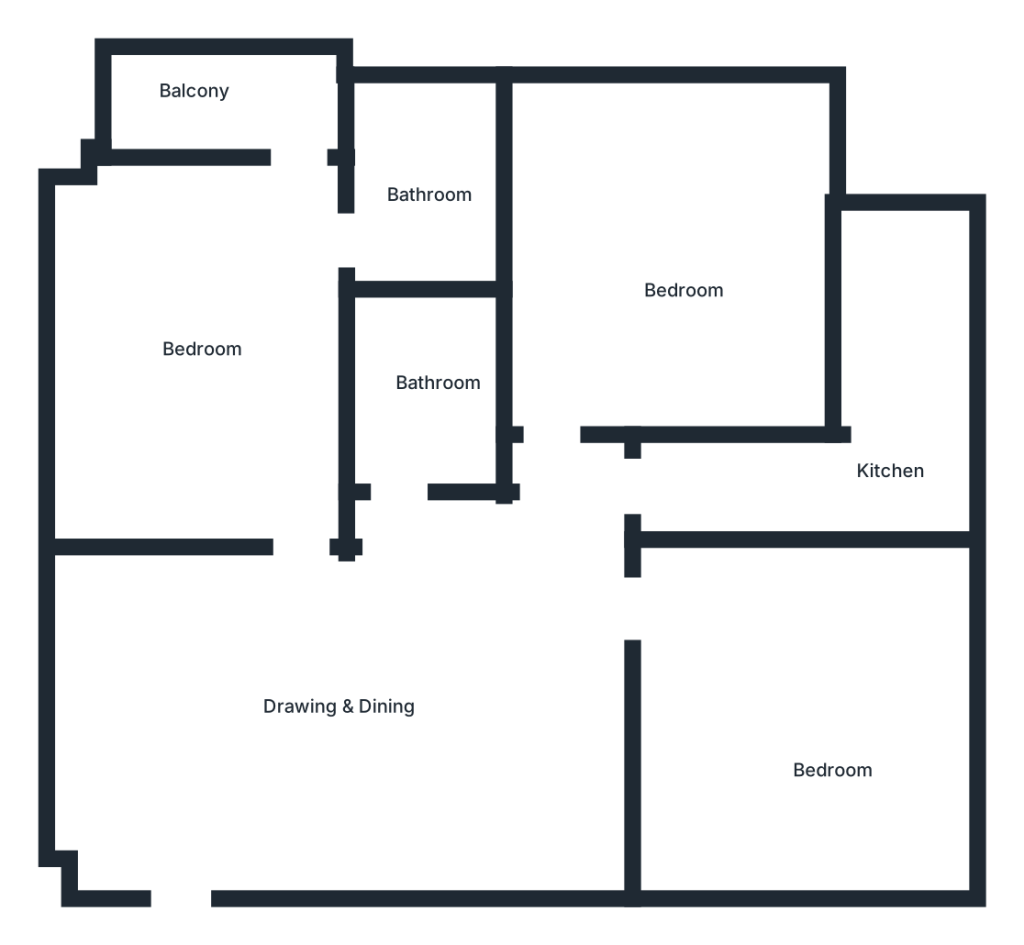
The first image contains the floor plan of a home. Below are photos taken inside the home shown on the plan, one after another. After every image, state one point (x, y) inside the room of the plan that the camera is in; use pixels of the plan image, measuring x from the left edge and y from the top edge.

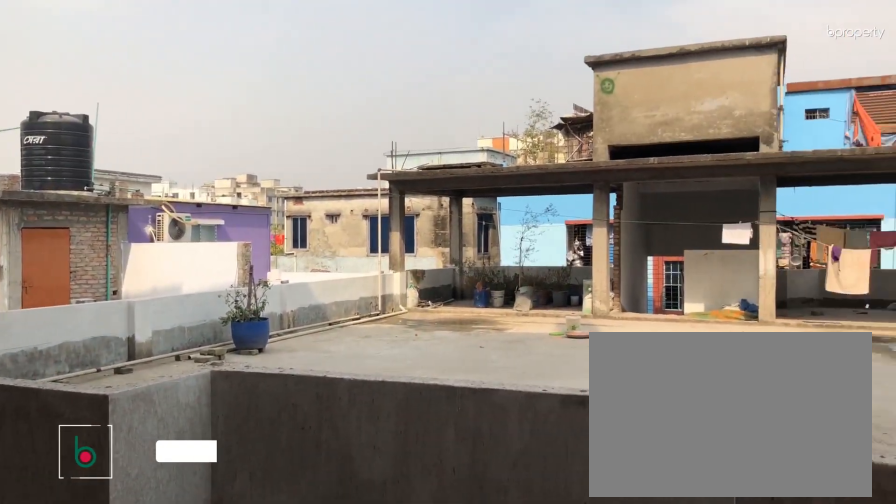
(258, 95)
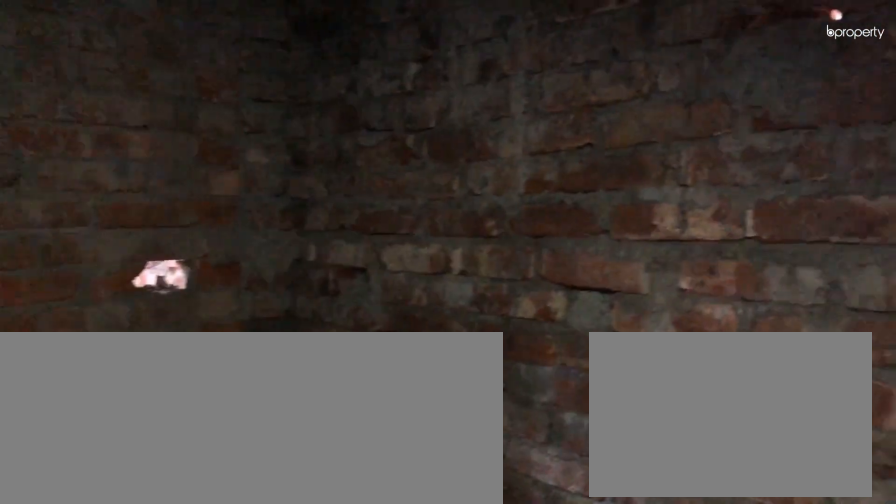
(417, 398)
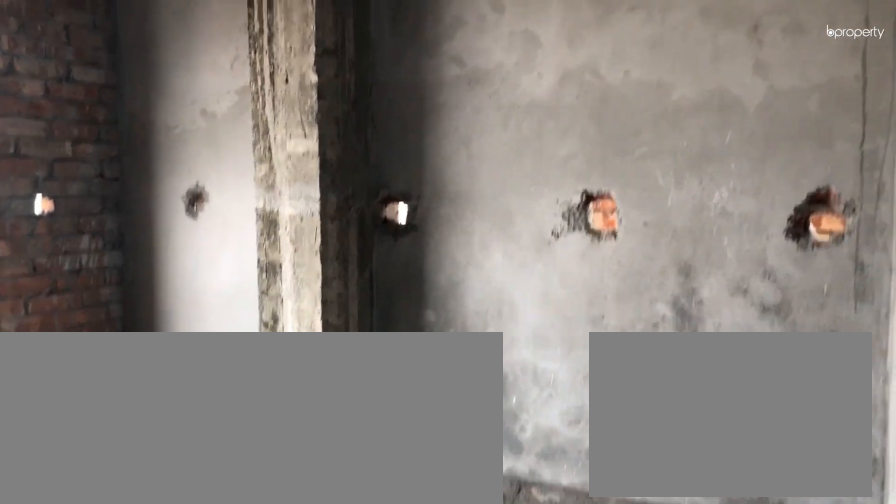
(647, 250)
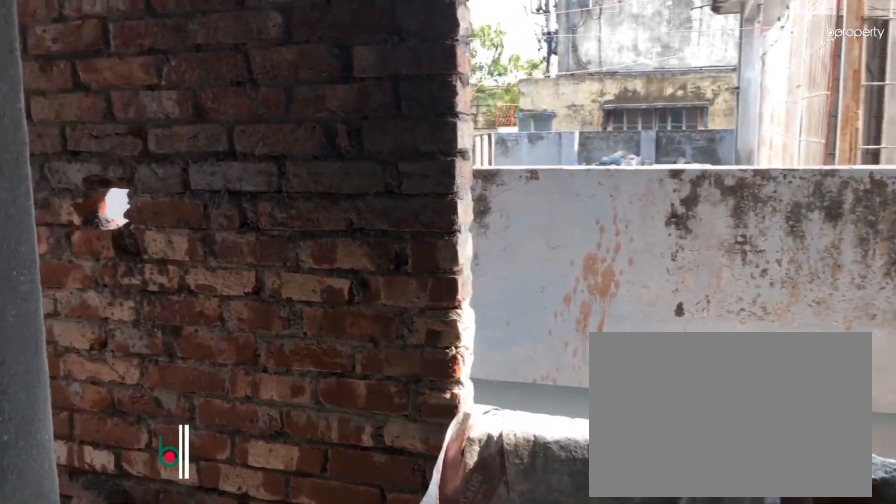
(859, 482)
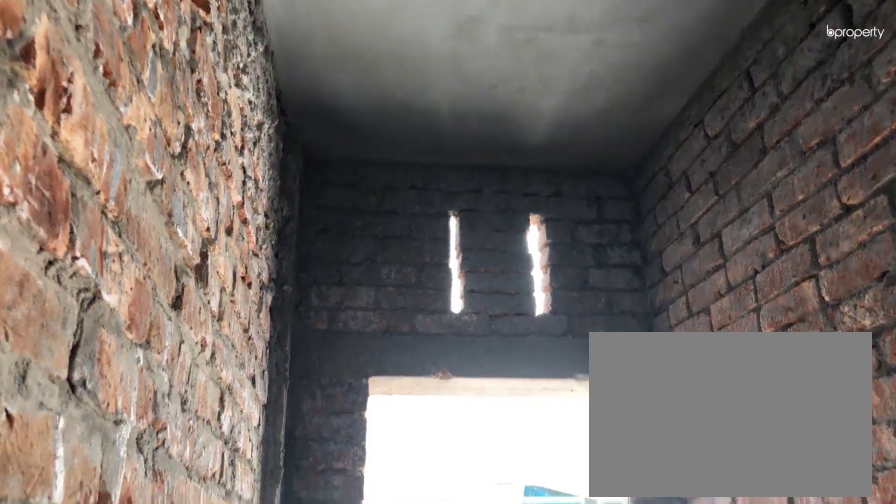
(859, 482)
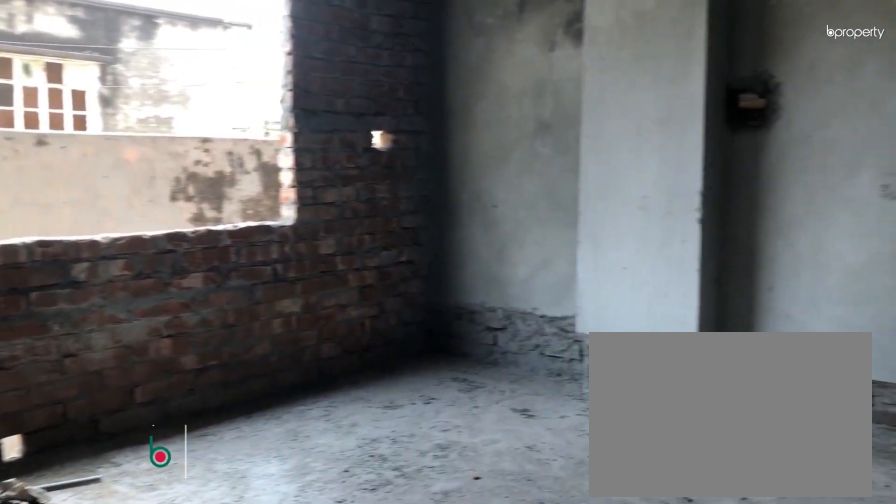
(769, 715)
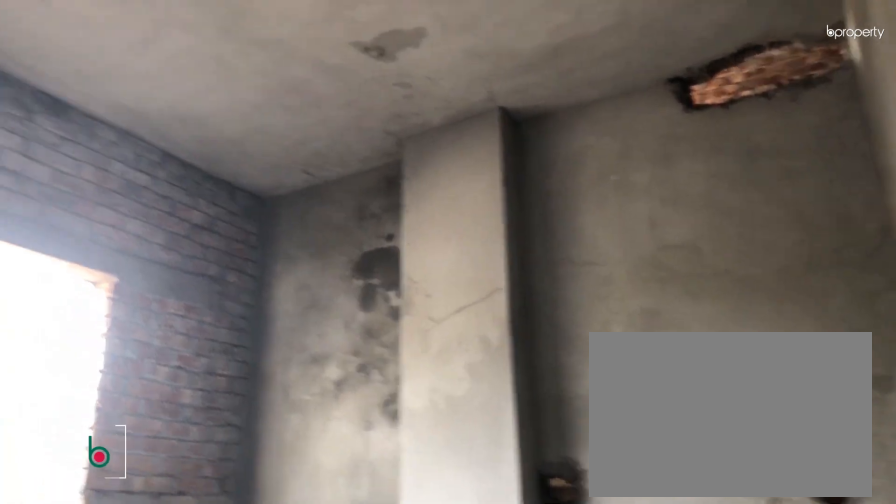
(769, 715)
